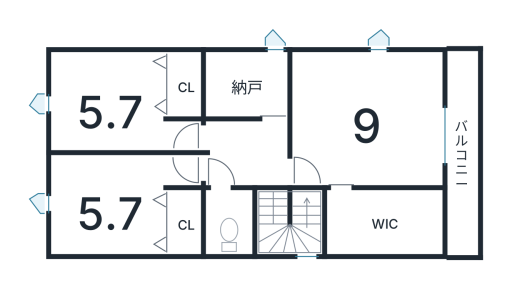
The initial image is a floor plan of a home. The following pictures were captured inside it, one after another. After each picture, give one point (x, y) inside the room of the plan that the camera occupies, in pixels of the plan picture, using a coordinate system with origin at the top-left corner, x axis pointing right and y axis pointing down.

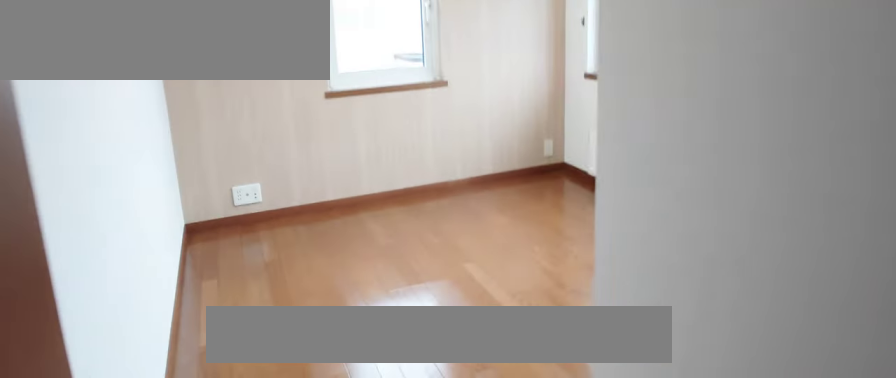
(115, 103)
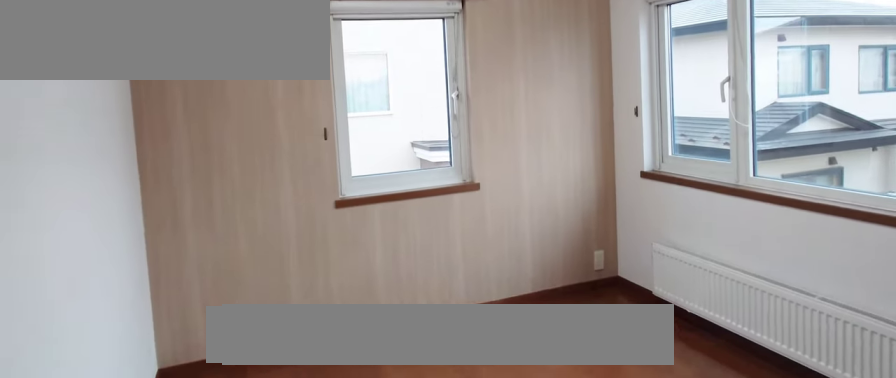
(115, 103)
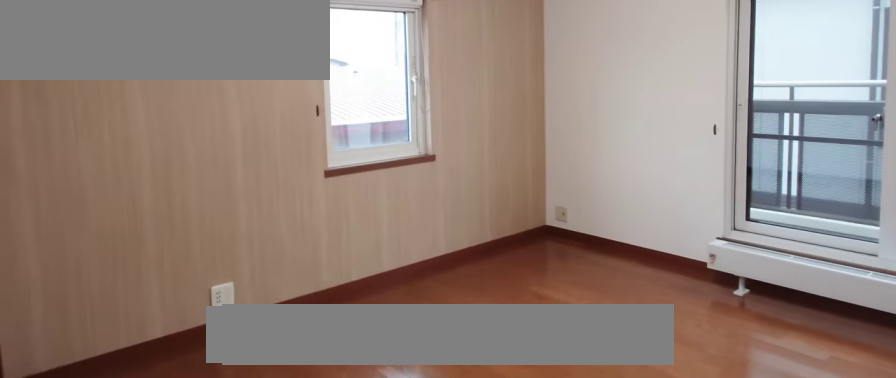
(369, 121)
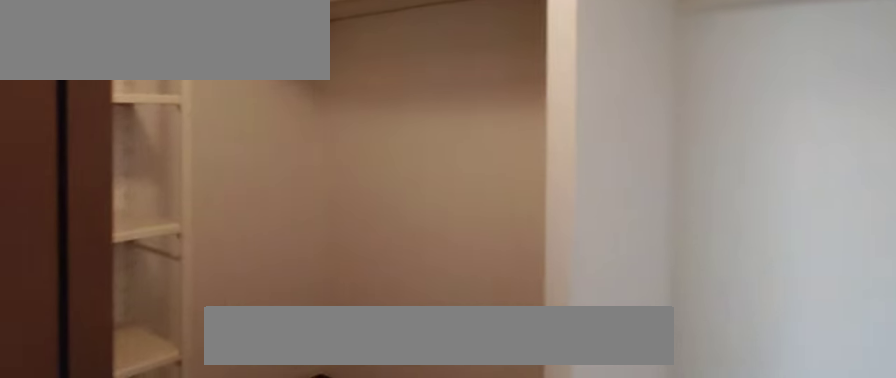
(382, 222)
